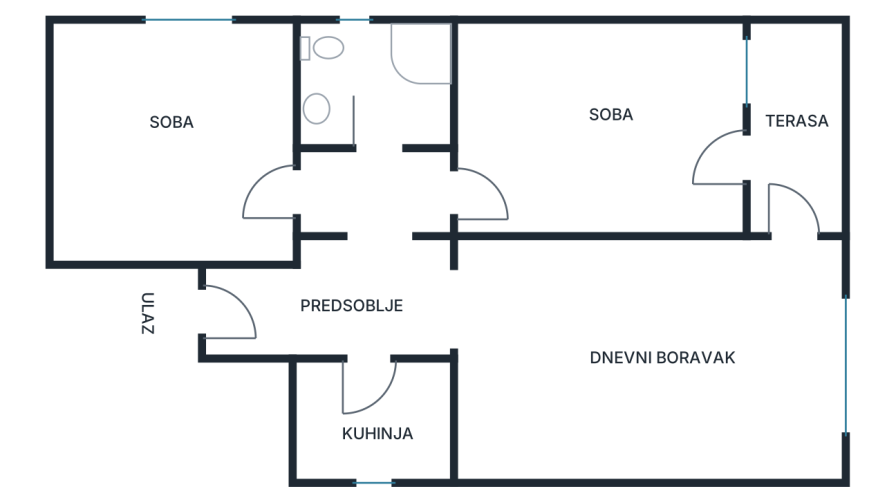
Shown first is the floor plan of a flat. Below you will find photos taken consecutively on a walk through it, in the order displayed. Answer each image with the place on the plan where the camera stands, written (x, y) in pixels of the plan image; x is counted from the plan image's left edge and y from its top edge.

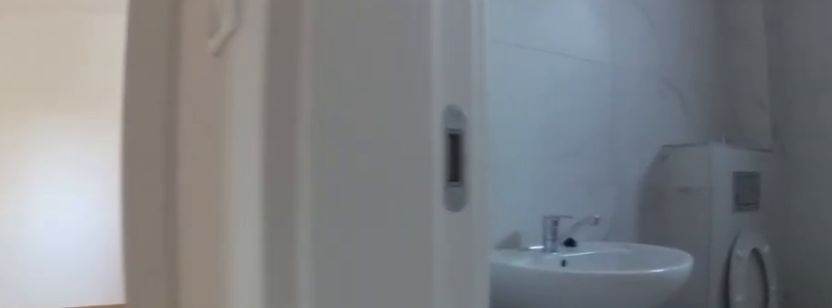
(420, 190)
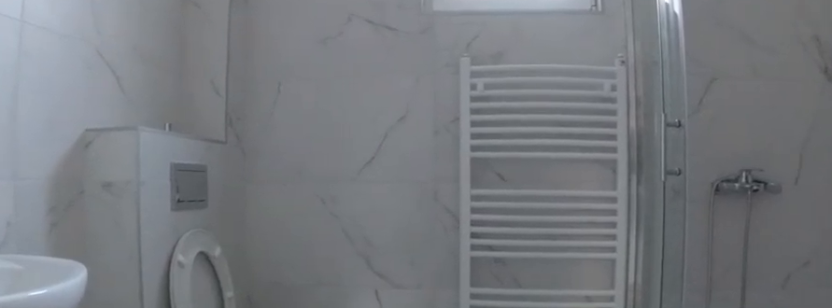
(369, 170)
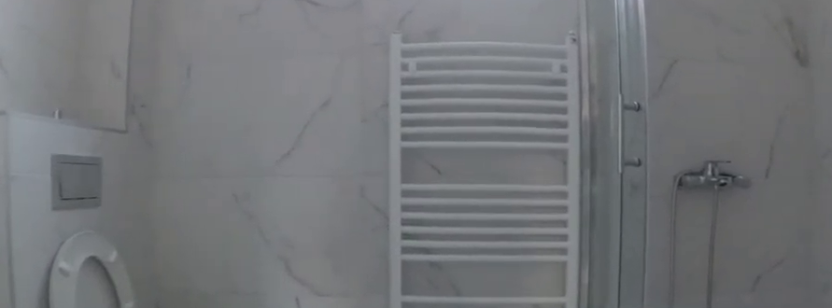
(368, 158)
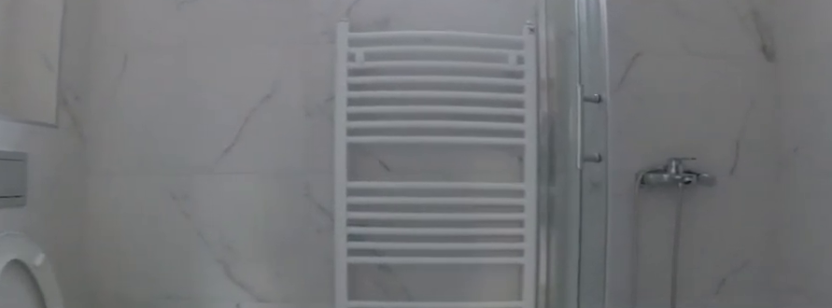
(368, 151)
